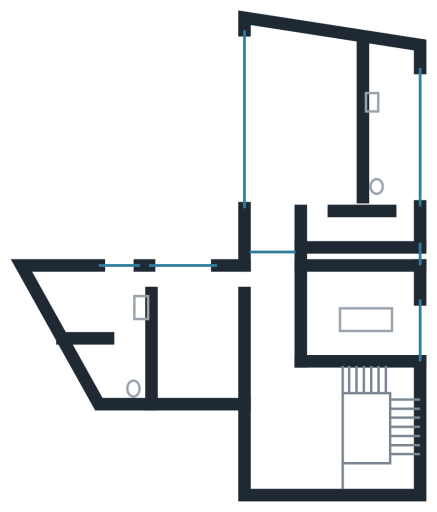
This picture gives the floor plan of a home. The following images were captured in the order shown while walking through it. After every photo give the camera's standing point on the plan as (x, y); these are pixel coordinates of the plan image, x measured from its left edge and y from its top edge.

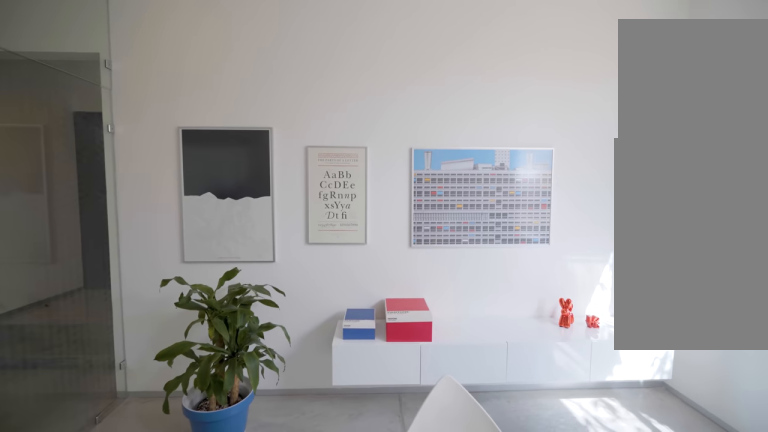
(333, 335)
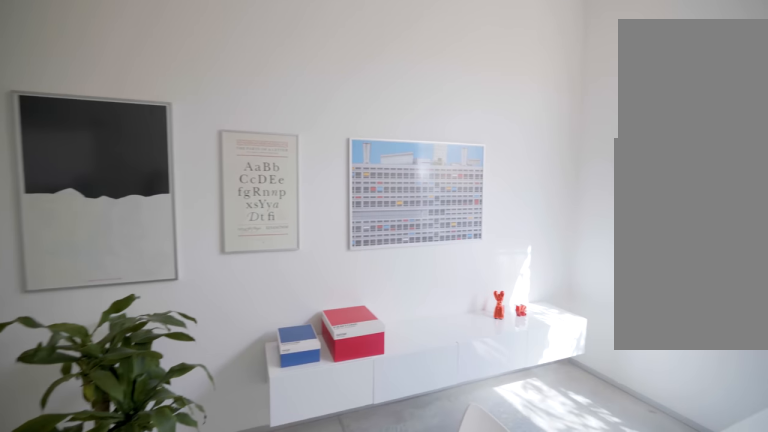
(346, 335)
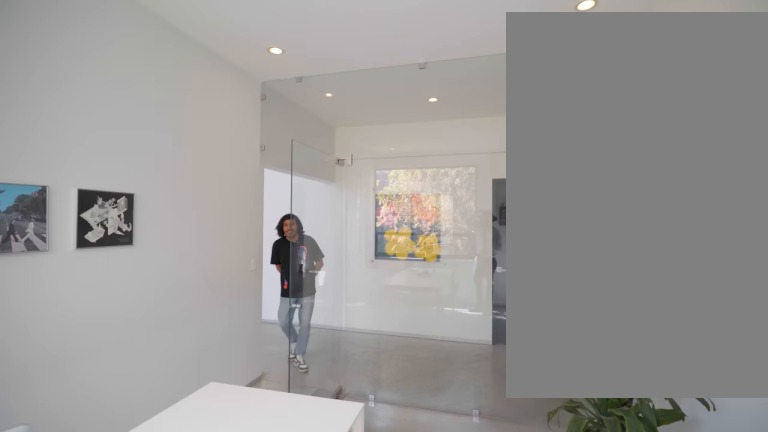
(371, 294)
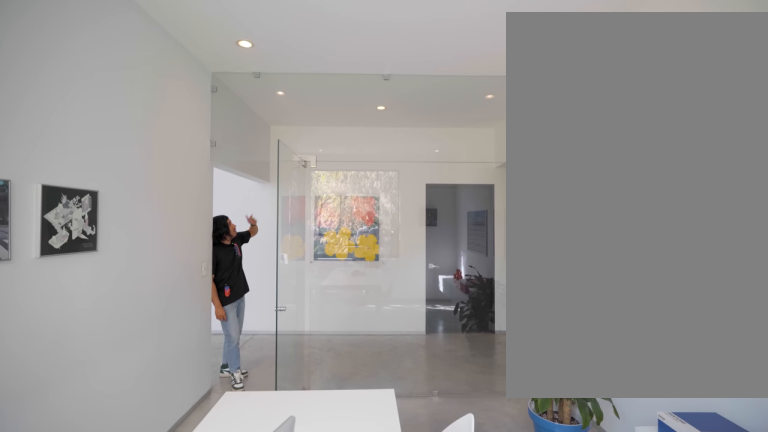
(399, 302)
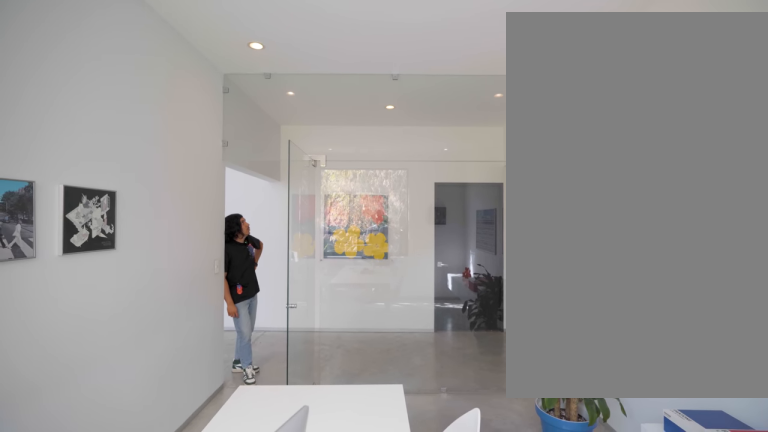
(399, 302)
